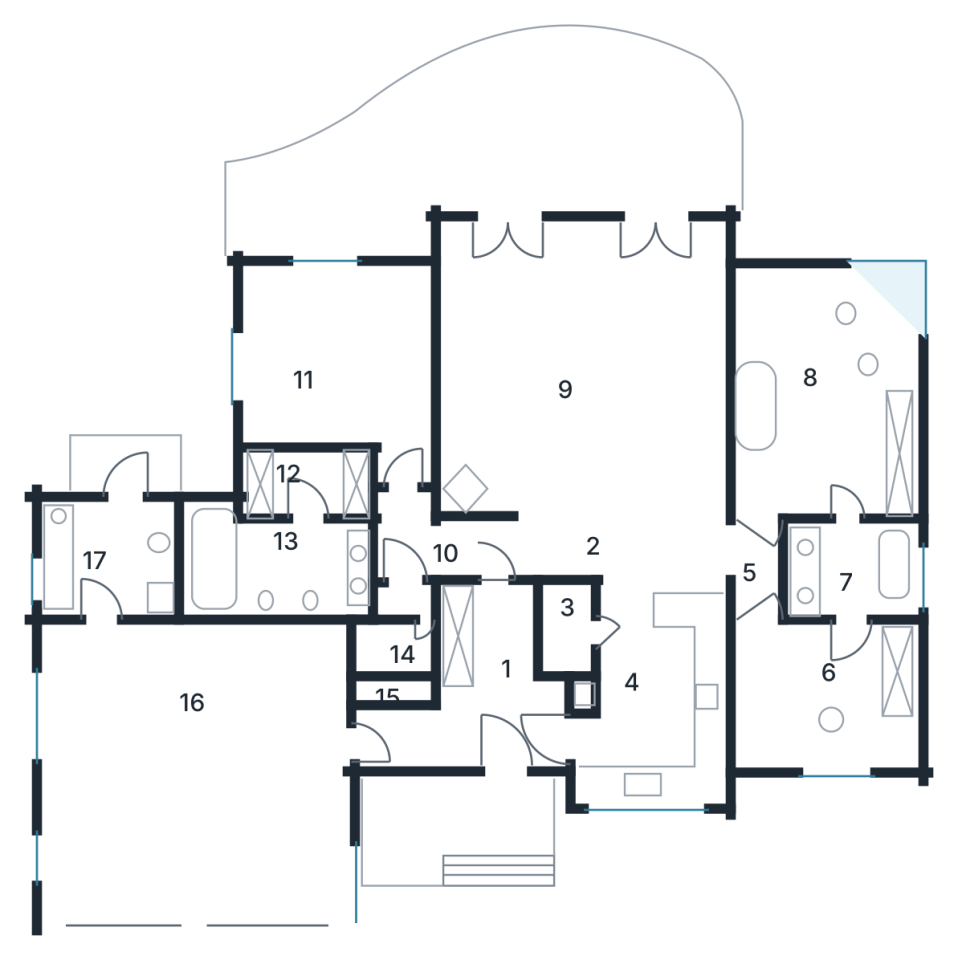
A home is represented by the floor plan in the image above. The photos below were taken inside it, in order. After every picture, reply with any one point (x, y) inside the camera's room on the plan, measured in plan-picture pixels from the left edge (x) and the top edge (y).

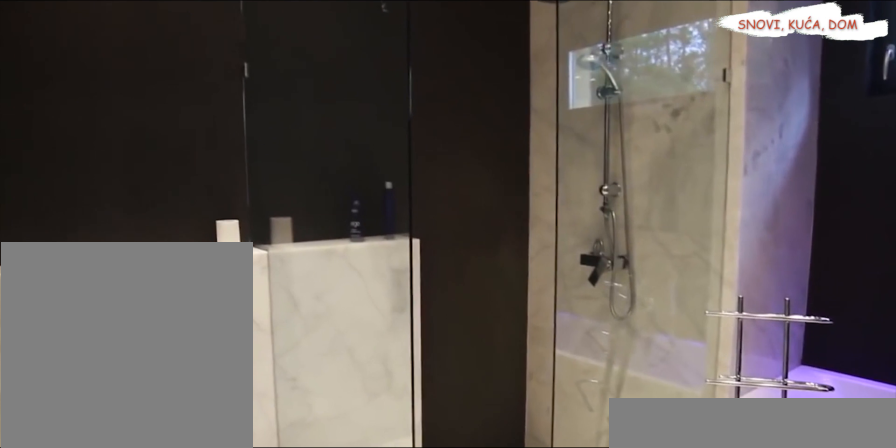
(844, 579)
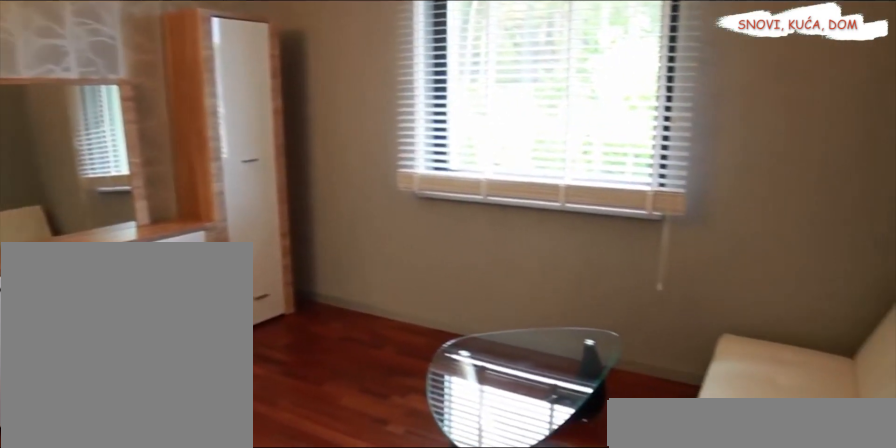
(807, 677)
